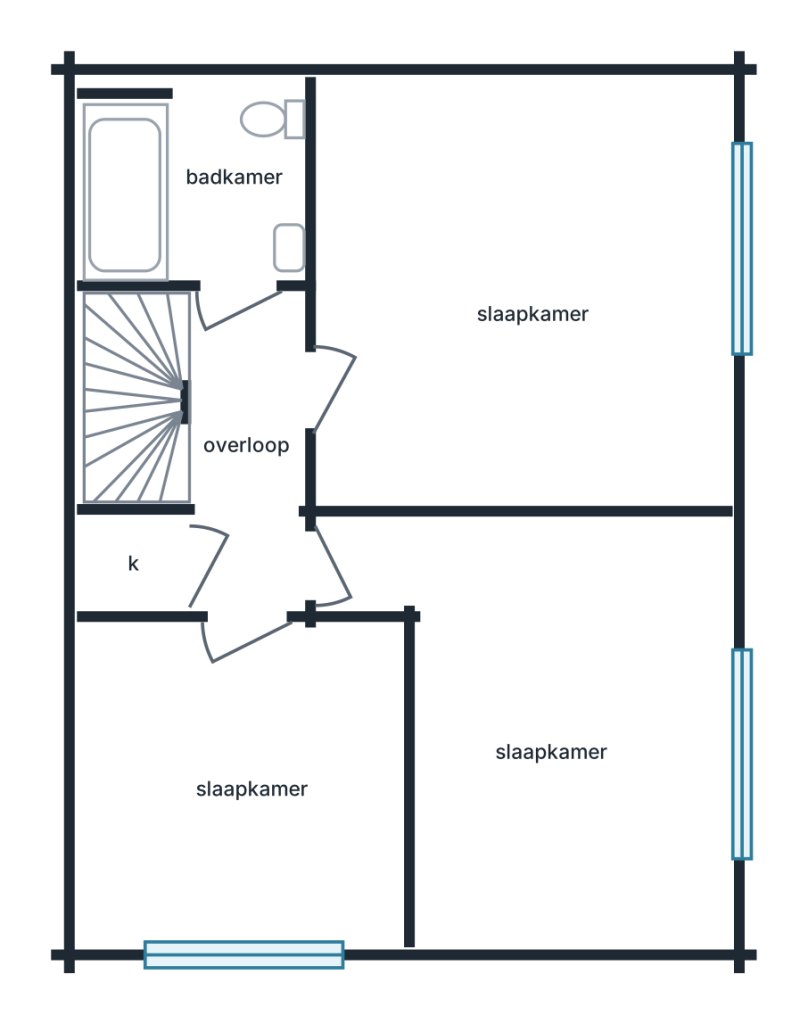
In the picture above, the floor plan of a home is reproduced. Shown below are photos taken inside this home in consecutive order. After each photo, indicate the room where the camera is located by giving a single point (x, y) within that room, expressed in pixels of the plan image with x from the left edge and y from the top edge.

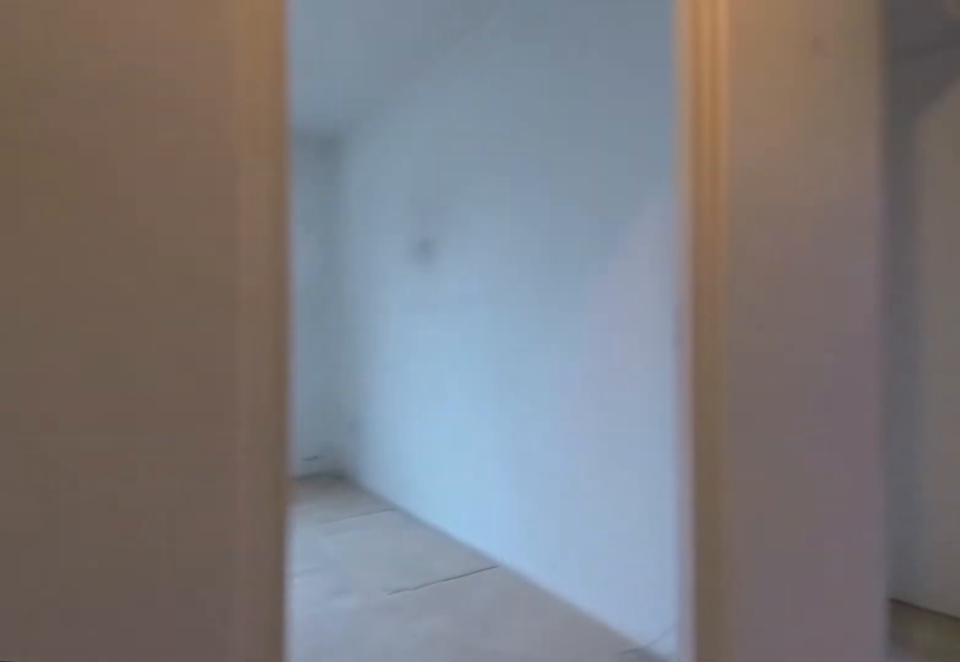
(210, 357)
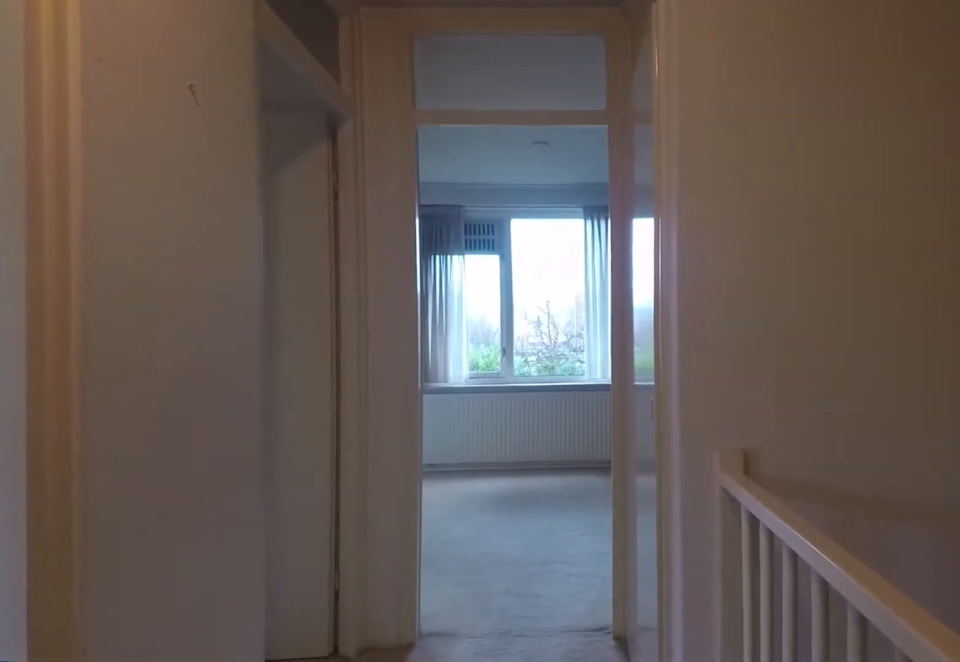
(210, 357)
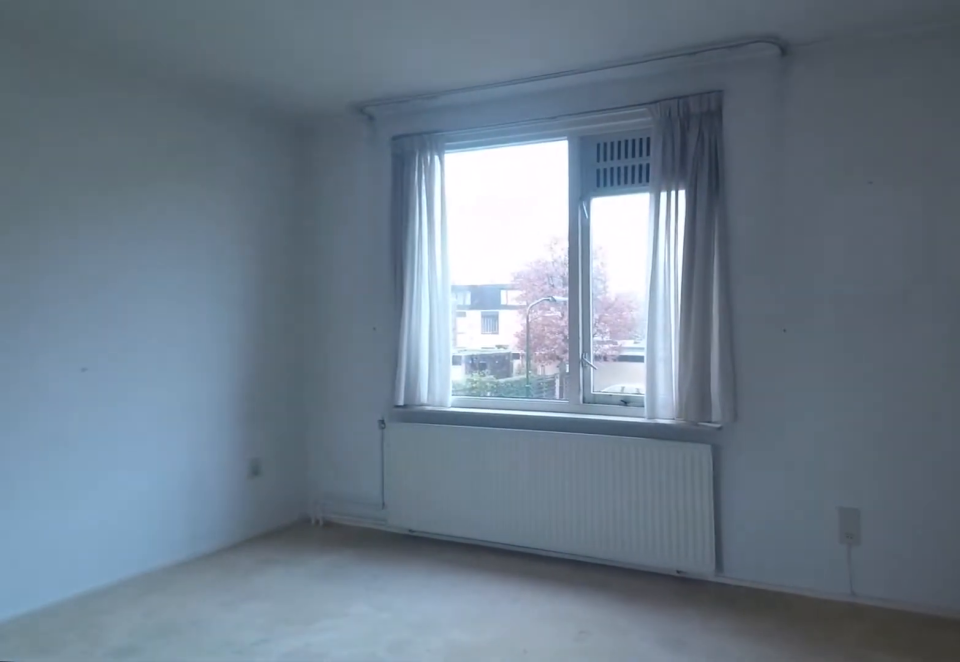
(572, 254)
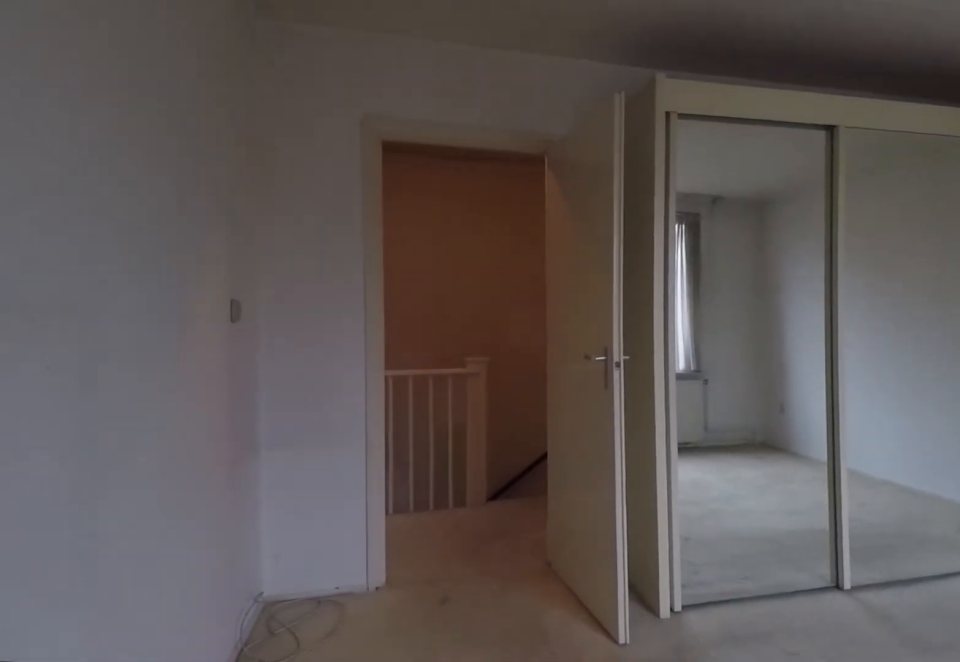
(572, 254)
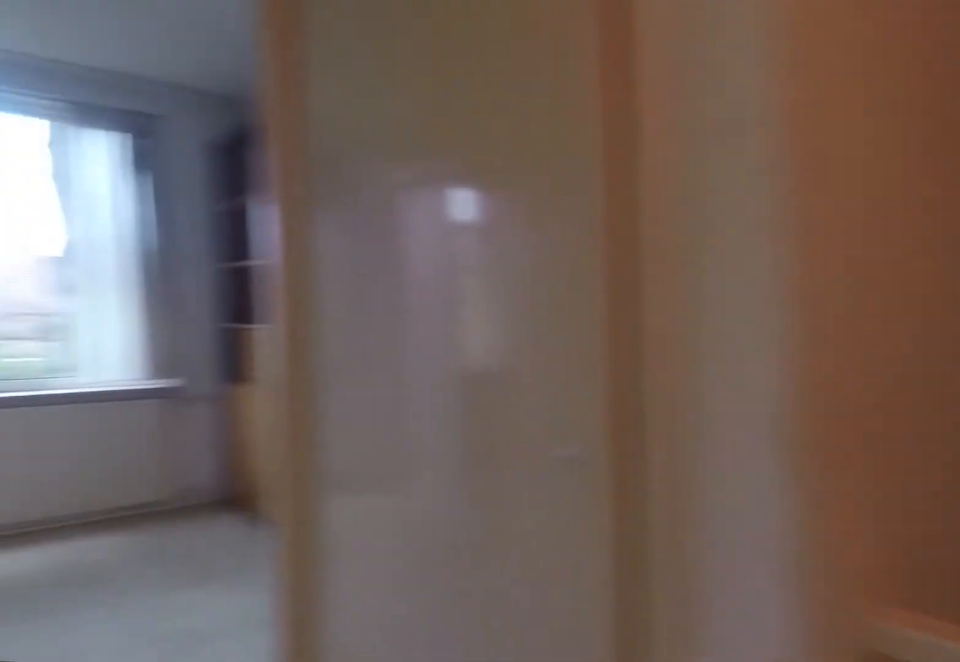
(212, 357)
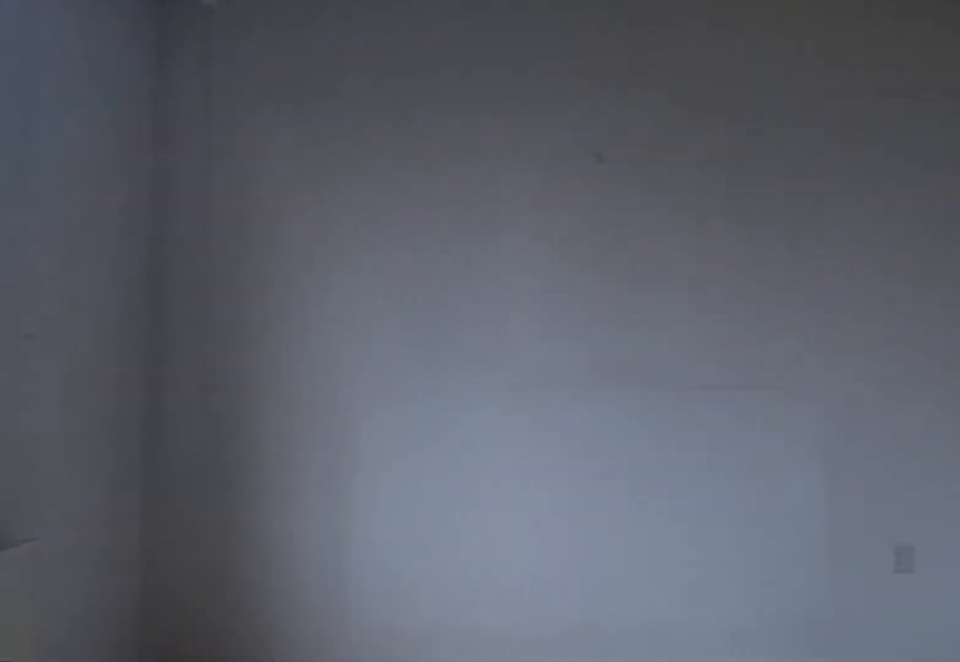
(604, 756)
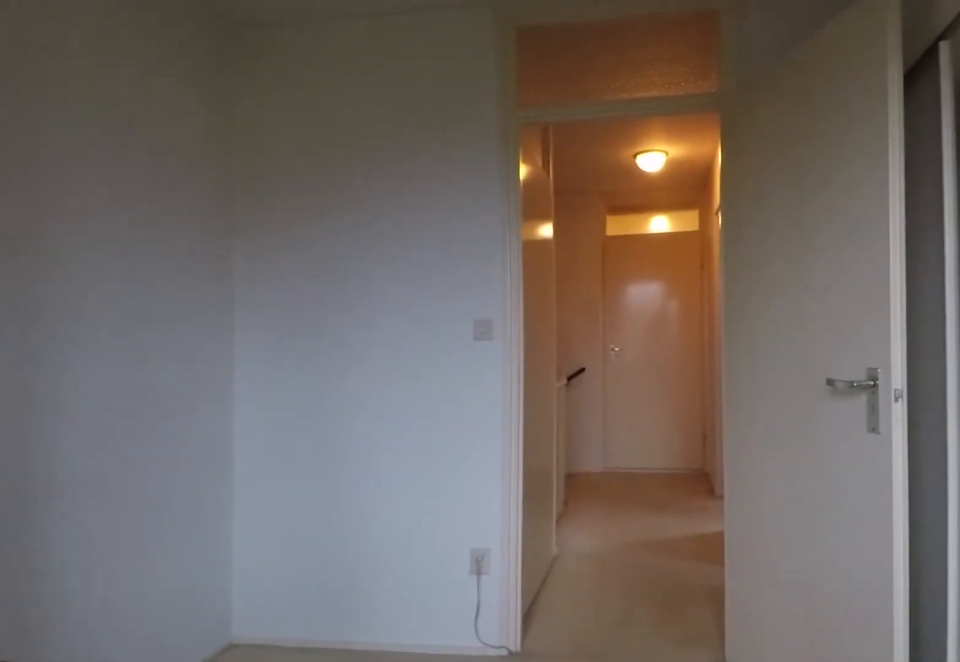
(243, 781)
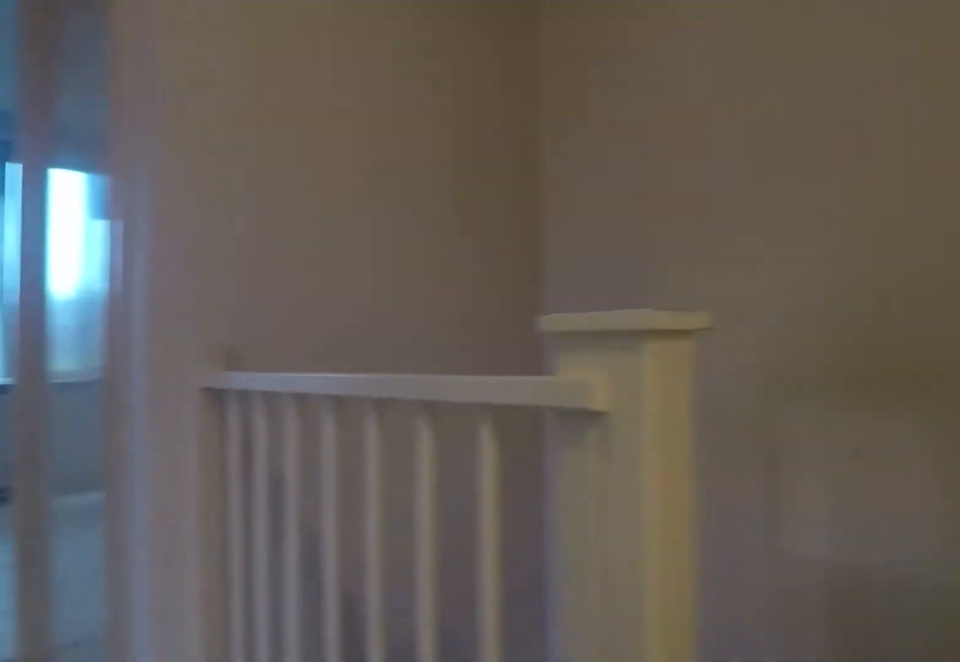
(211, 359)
